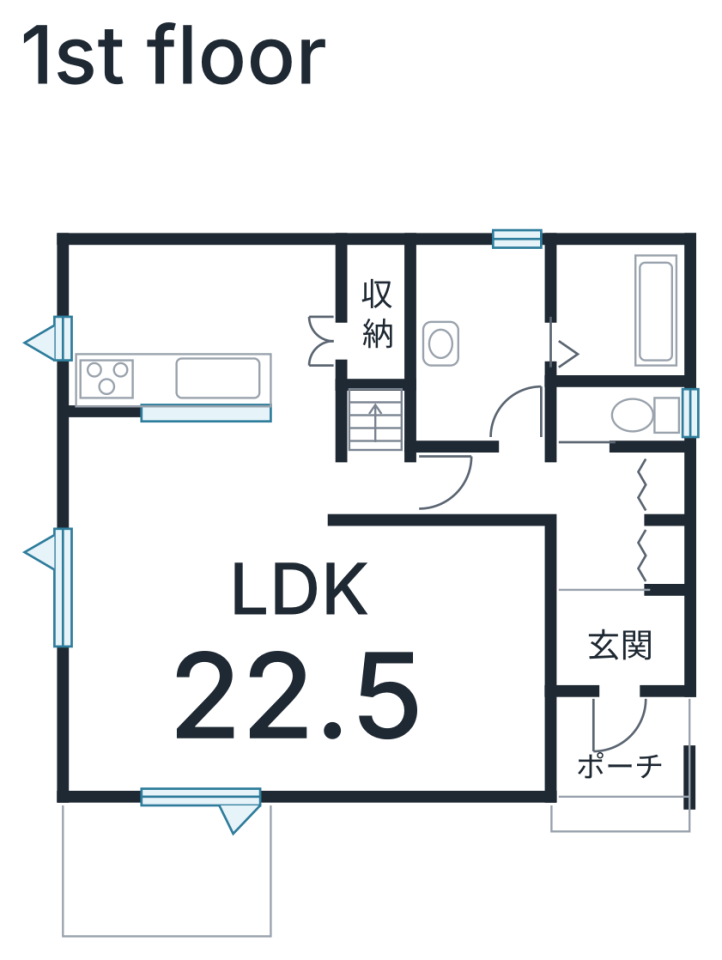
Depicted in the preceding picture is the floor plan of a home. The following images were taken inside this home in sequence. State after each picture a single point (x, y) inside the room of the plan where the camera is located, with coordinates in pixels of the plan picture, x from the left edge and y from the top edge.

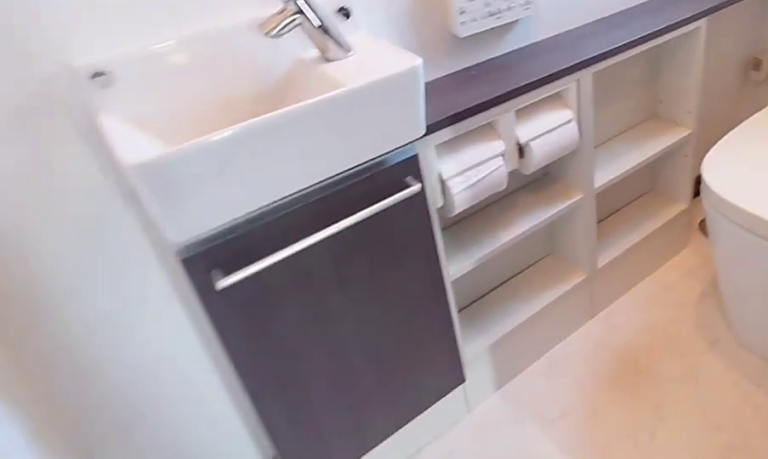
(644, 412)
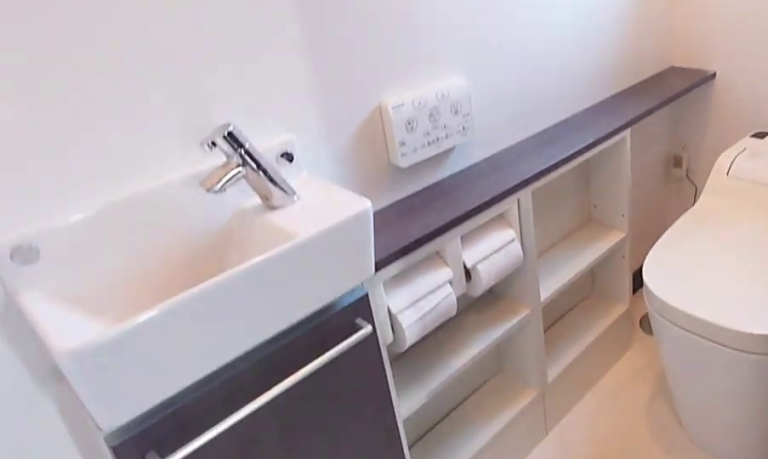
(644, 412)
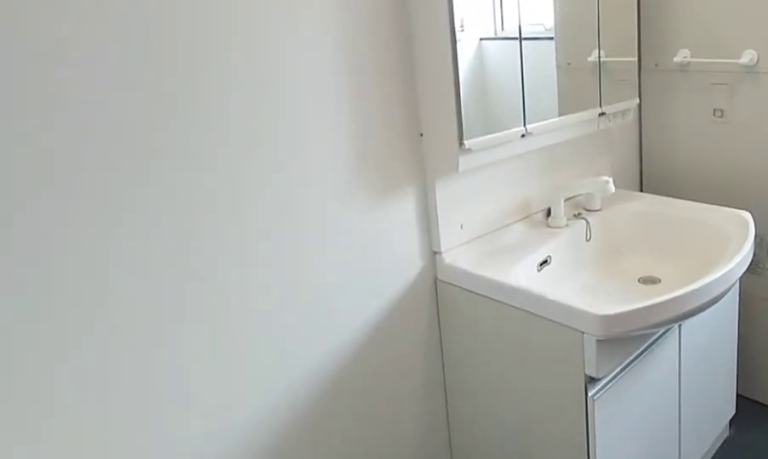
(482, 353)
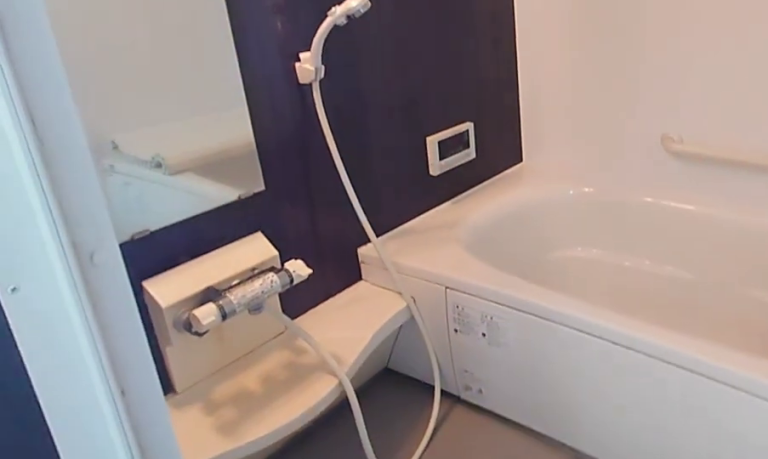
(613, 314)
